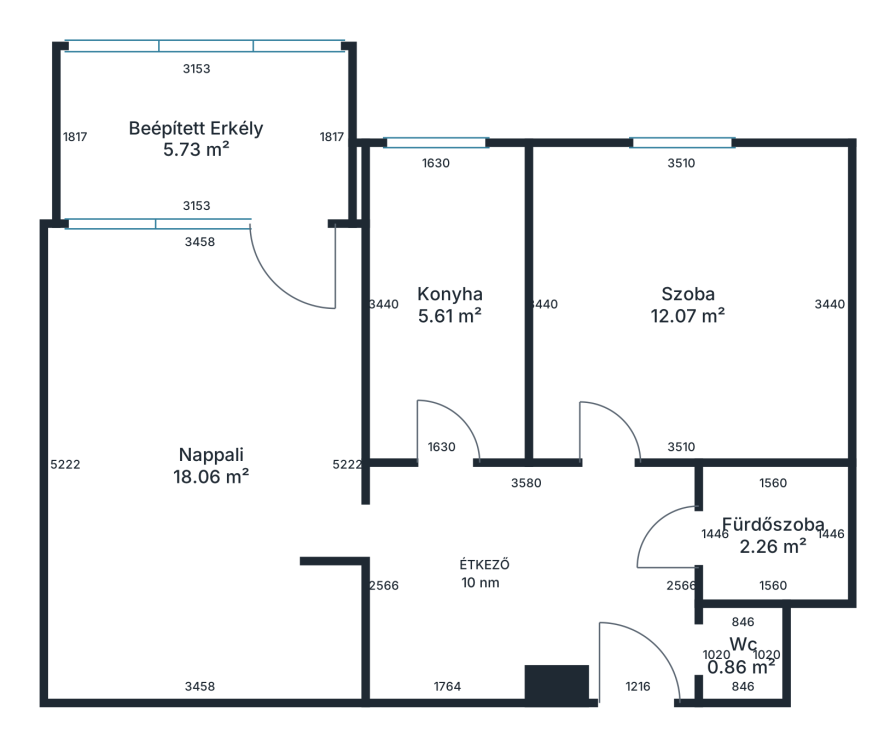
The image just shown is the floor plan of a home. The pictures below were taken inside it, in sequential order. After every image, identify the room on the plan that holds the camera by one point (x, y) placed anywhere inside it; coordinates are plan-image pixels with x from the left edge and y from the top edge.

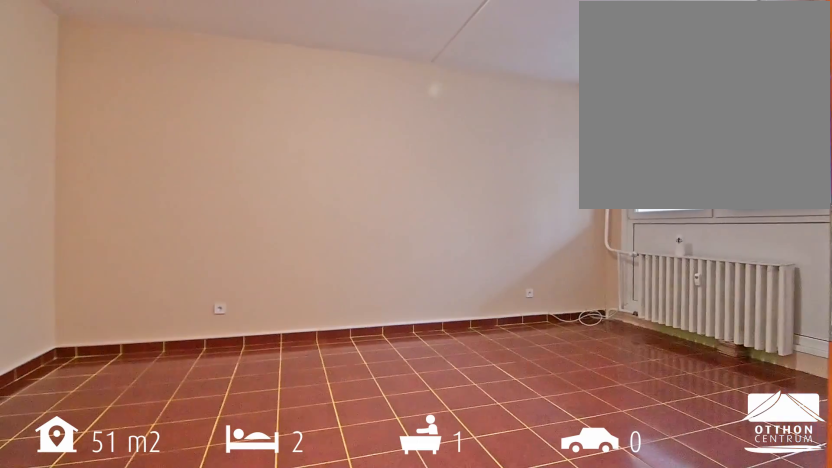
(211, 543)
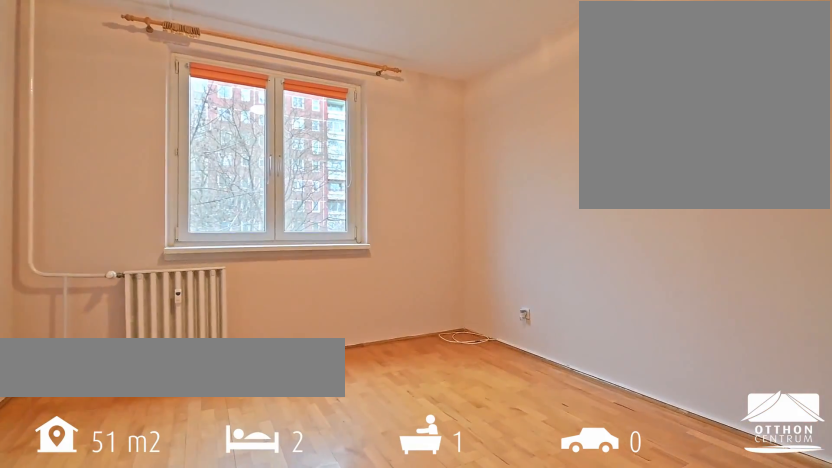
(690, 379)
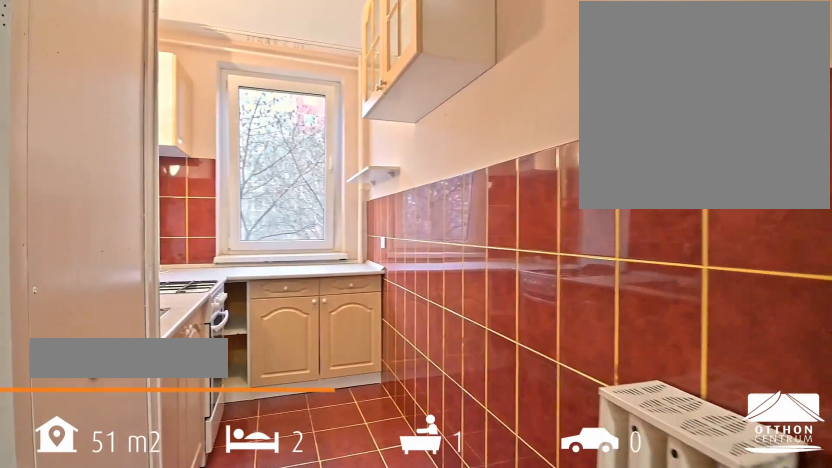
(450, 243)
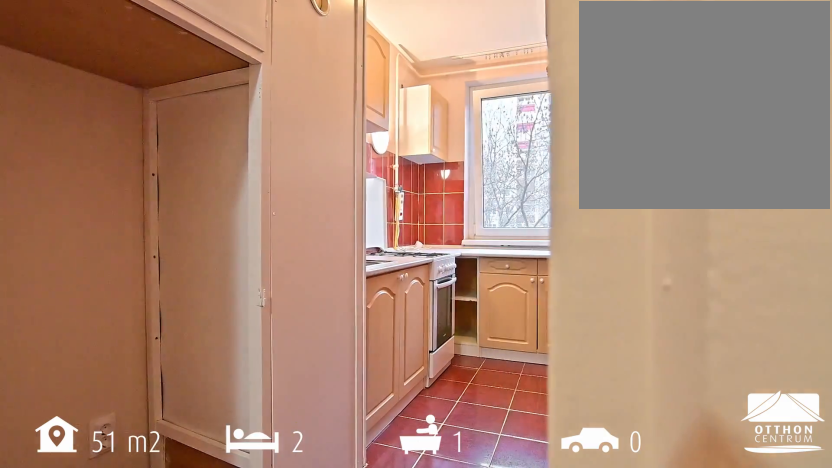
(450, 243)
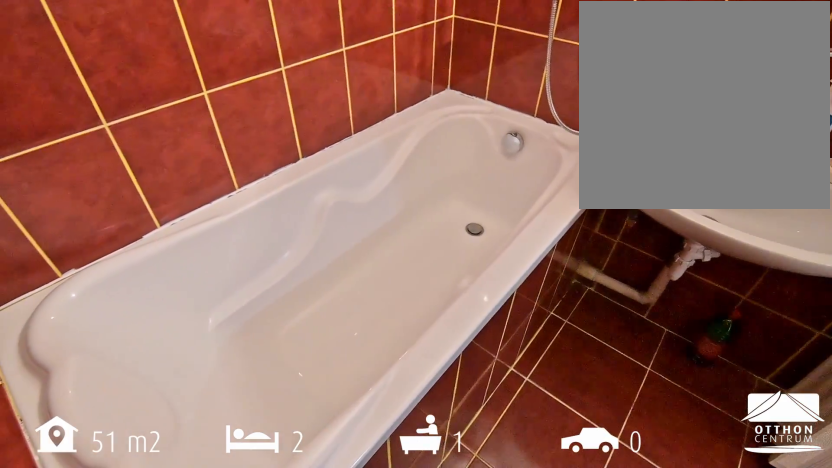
(798, 558)
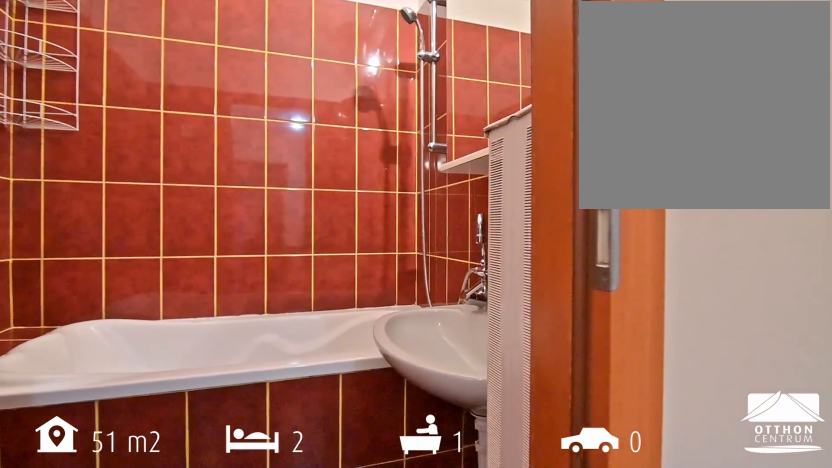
(798, 558)
